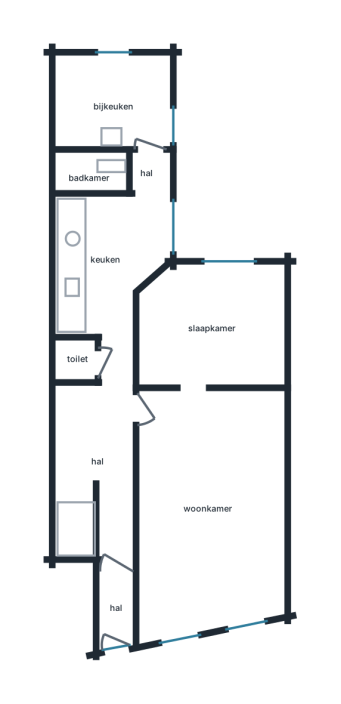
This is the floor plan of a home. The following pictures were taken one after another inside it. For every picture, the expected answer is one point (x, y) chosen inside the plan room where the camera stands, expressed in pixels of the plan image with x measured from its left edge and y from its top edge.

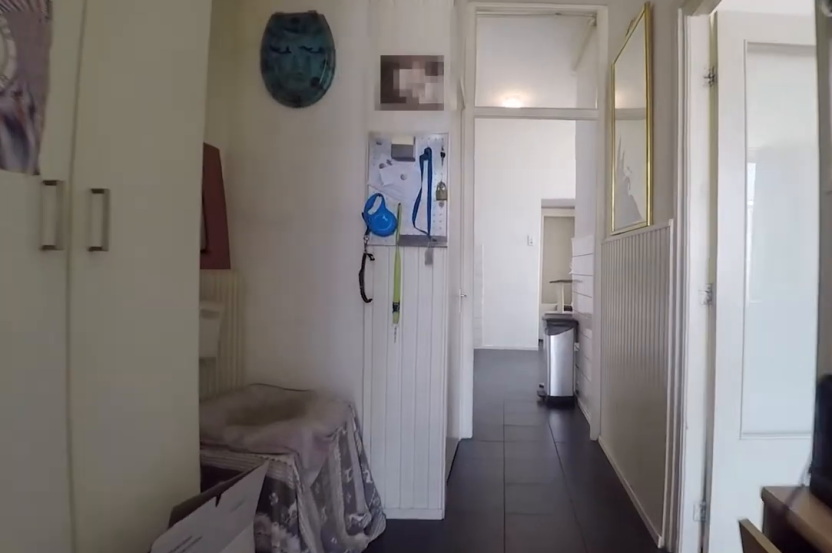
(105, 476)
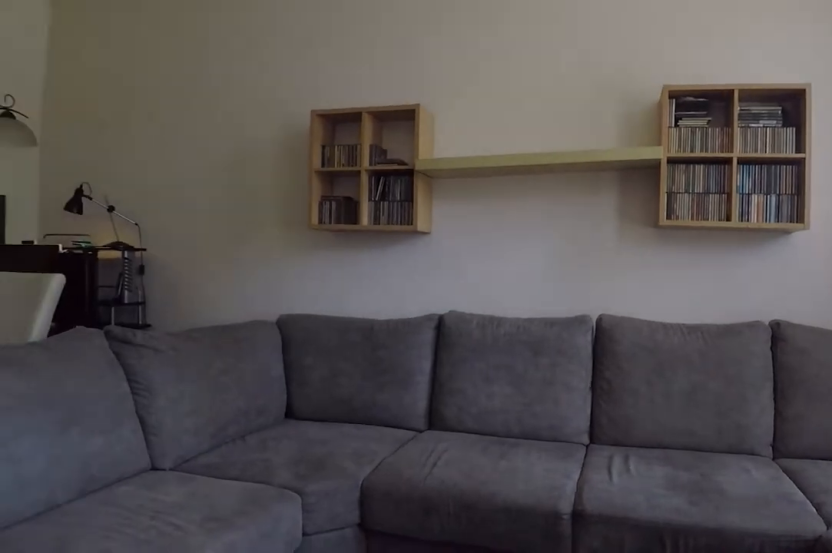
(281, 502)
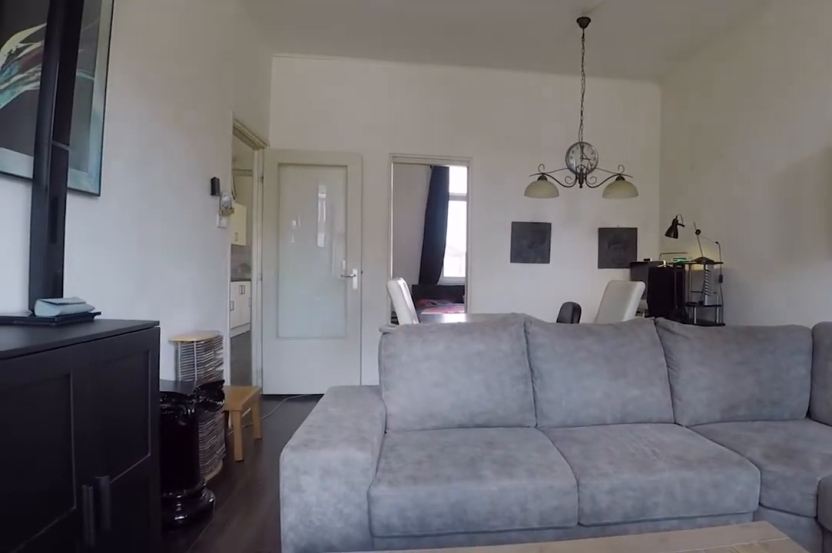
(281, 502)
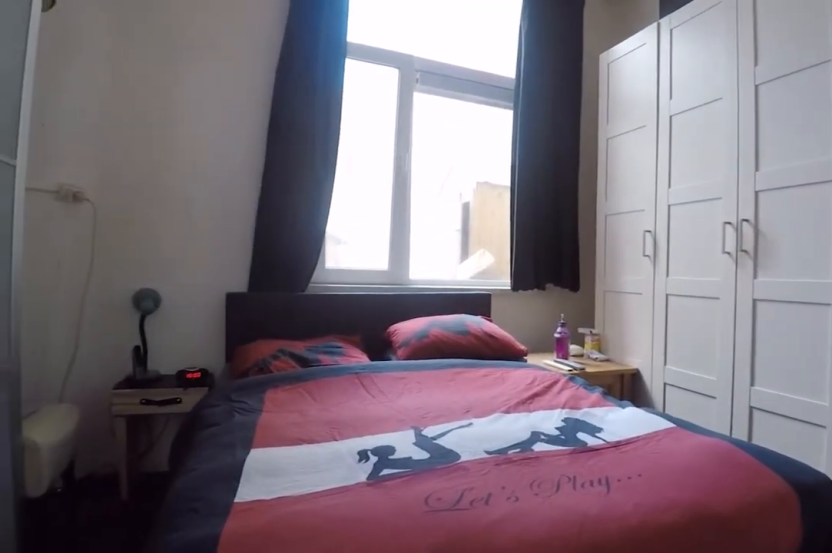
(213, 327)
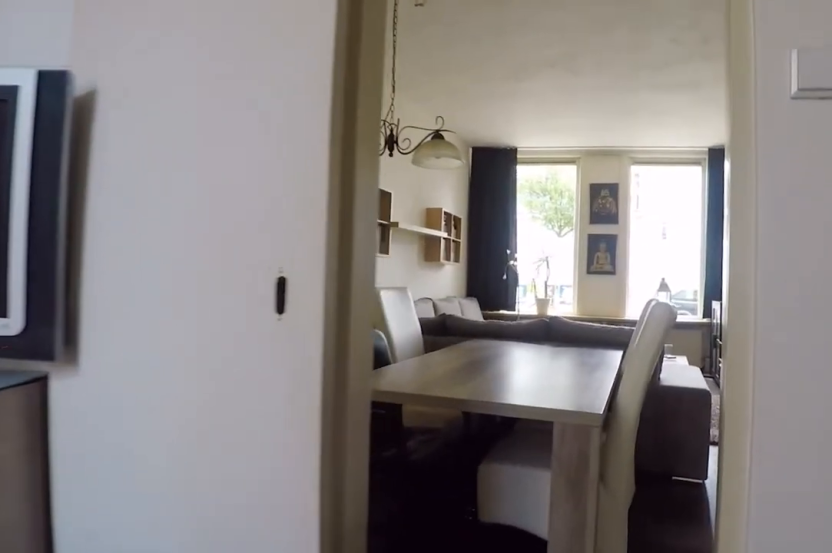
(213, 327)
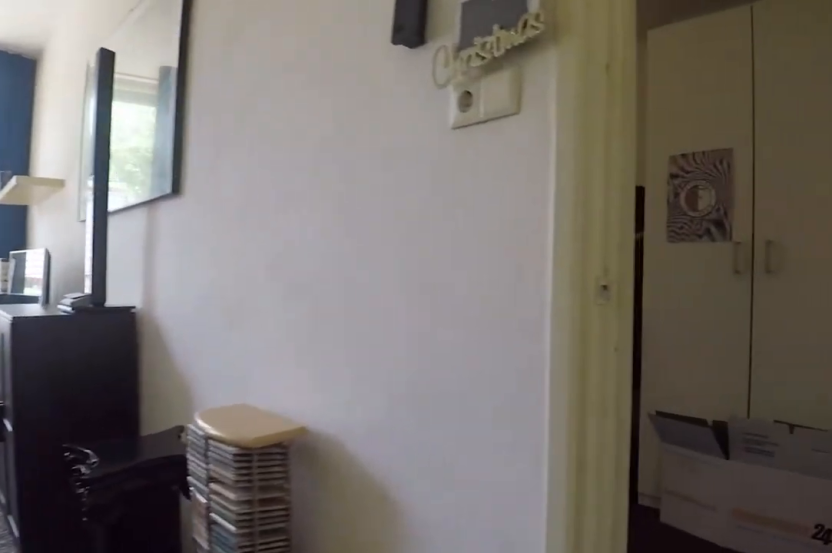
(282, 509)
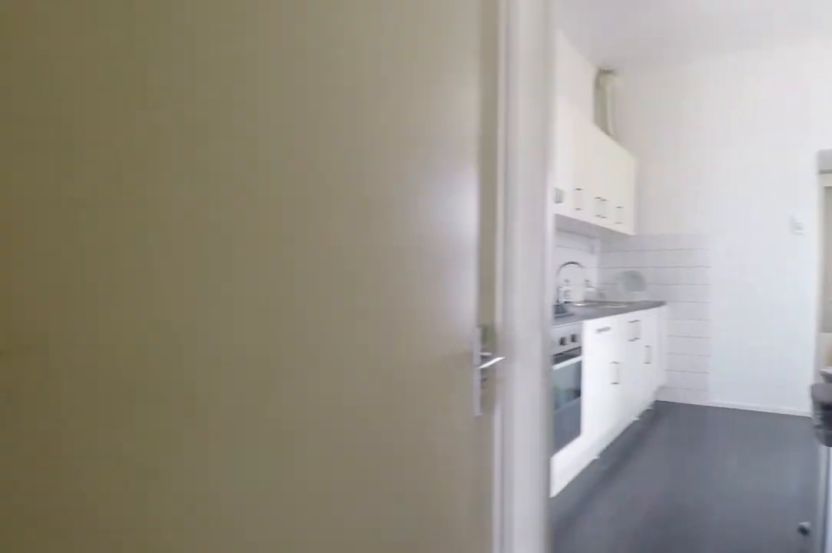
(105, 476)
